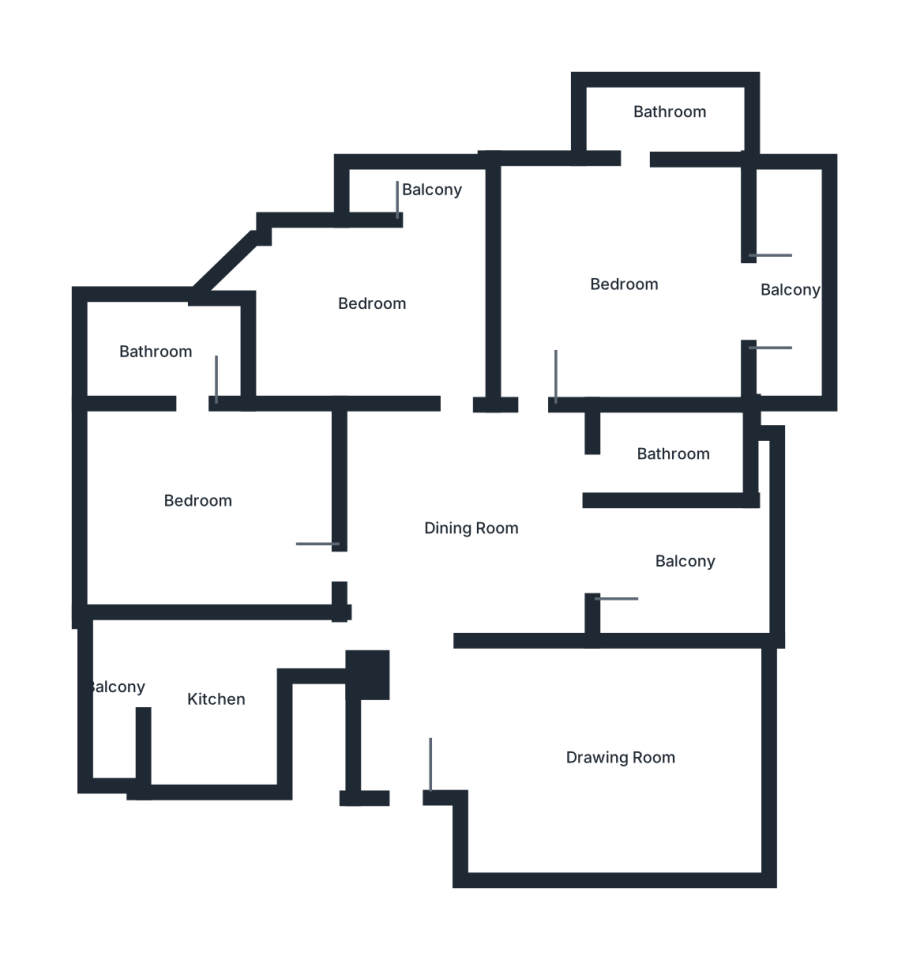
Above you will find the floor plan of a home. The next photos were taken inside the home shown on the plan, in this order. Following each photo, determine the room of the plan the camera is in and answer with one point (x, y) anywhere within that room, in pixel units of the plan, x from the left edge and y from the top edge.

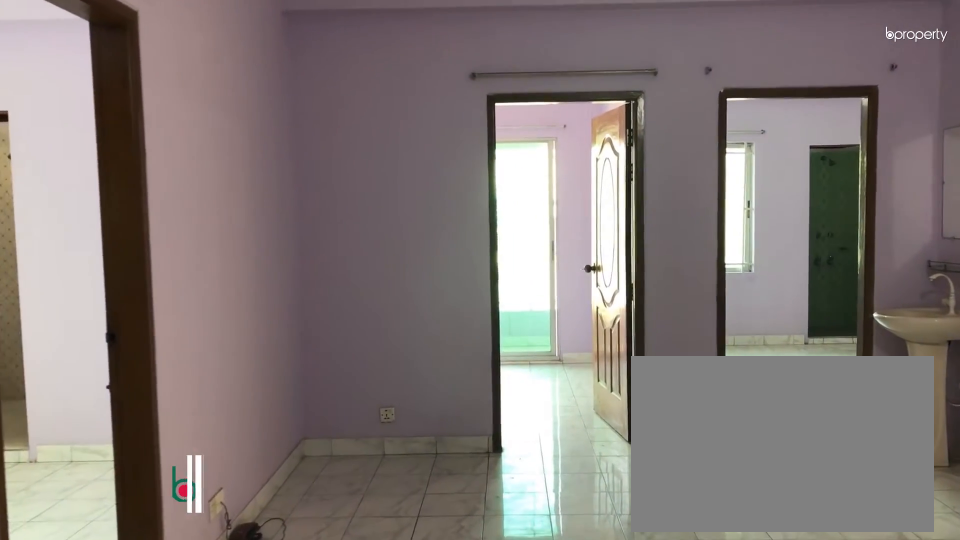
(474, 531)
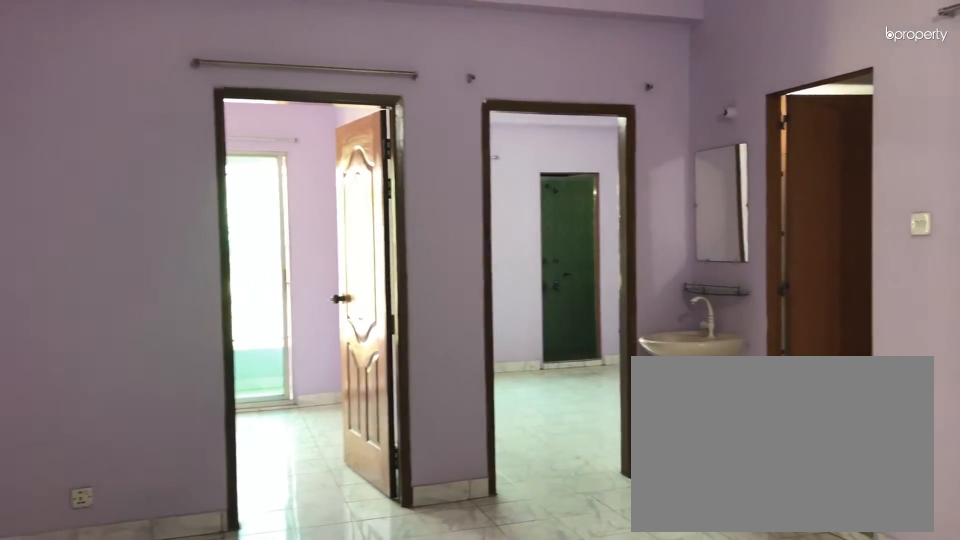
(473, 532)
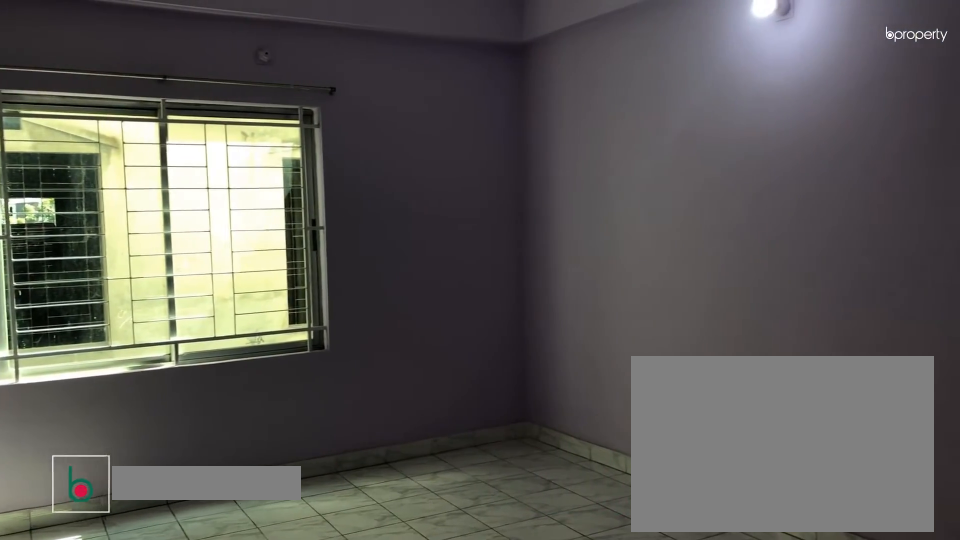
(618, 764)
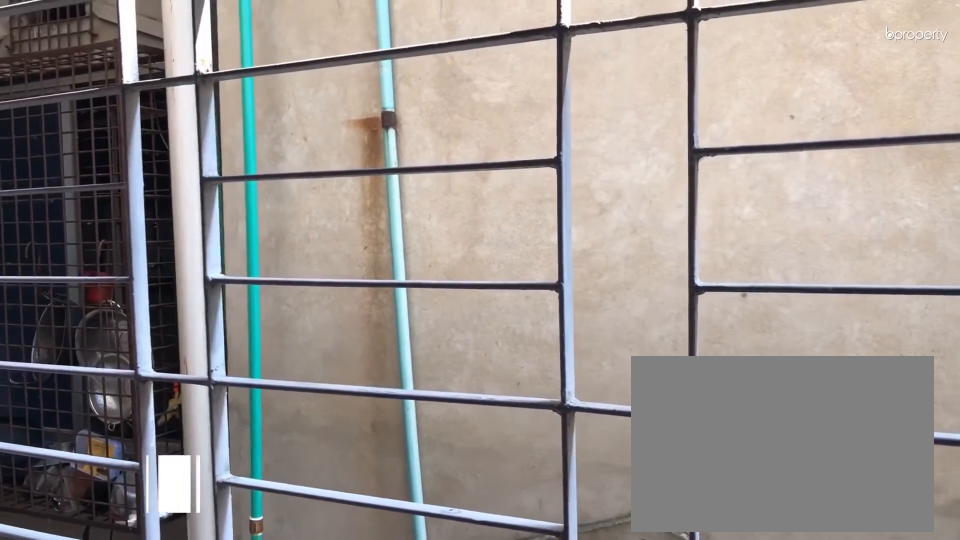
(693, 563)
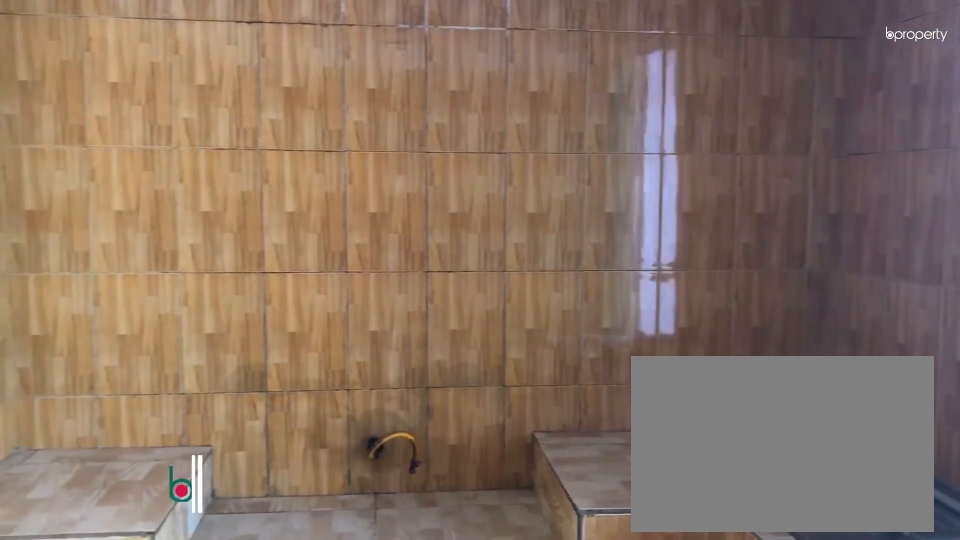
(211, 708)
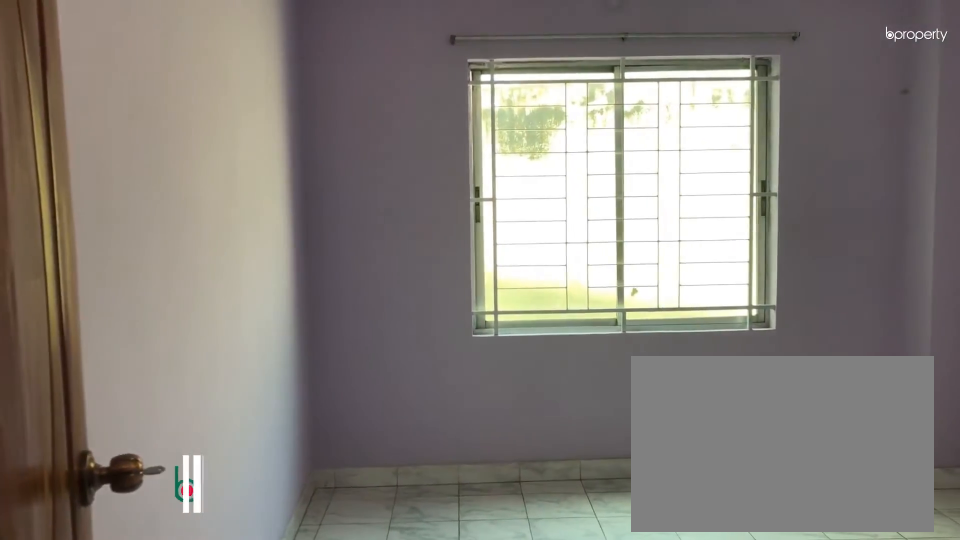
(198, 501)
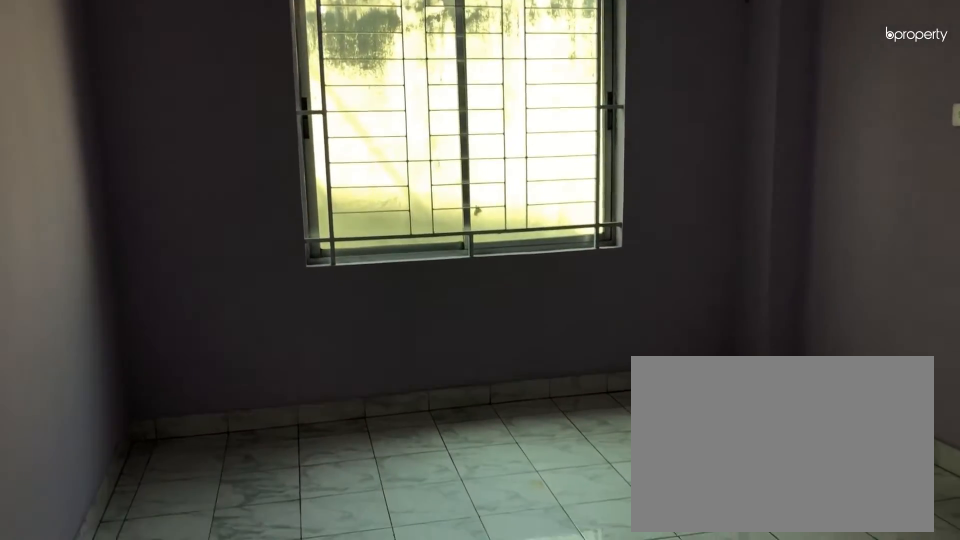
(198, 501)
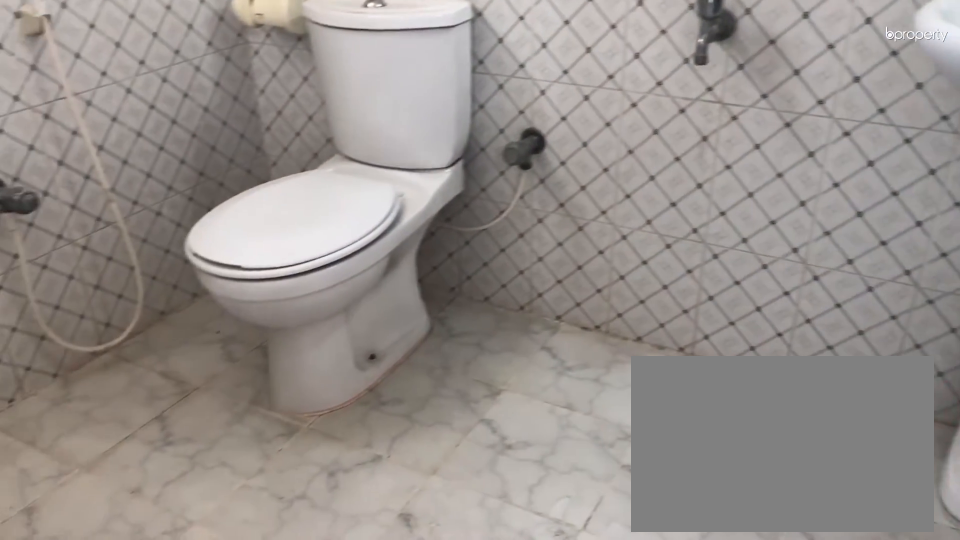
(154, 356)
